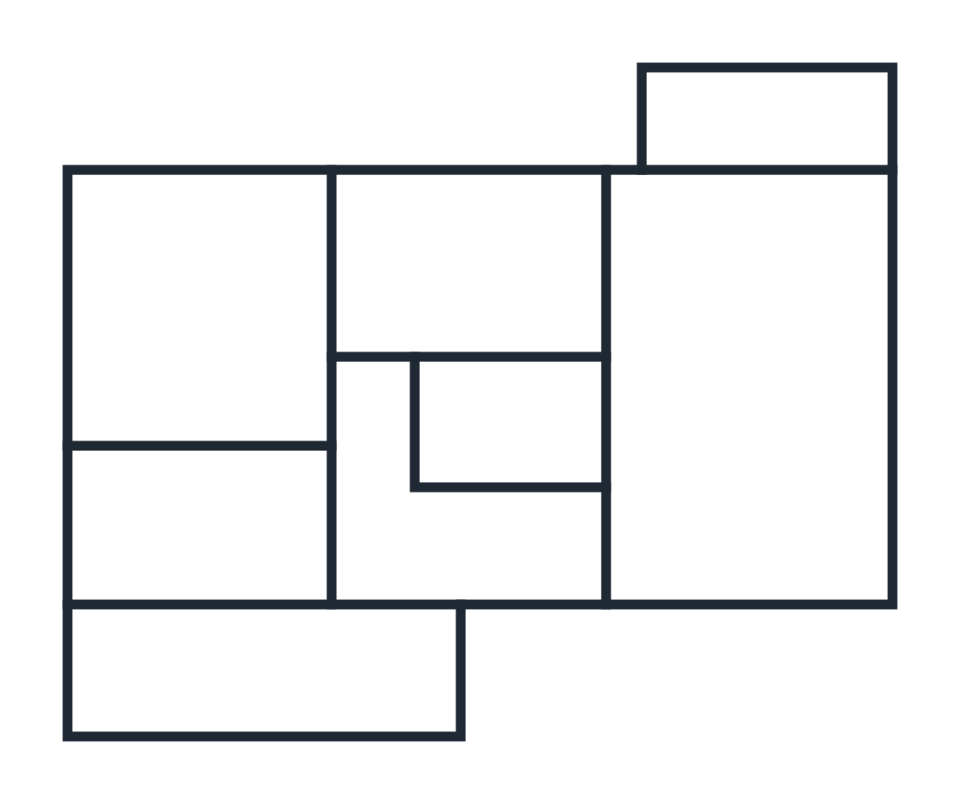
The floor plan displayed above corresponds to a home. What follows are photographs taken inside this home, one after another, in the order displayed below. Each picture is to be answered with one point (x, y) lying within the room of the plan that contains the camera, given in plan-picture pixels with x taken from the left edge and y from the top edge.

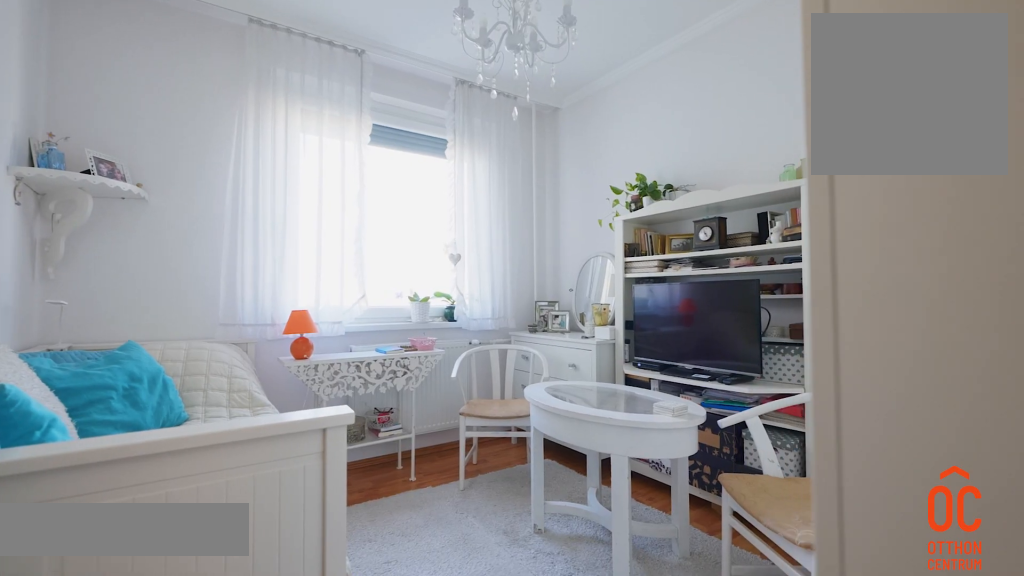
(211, 333)
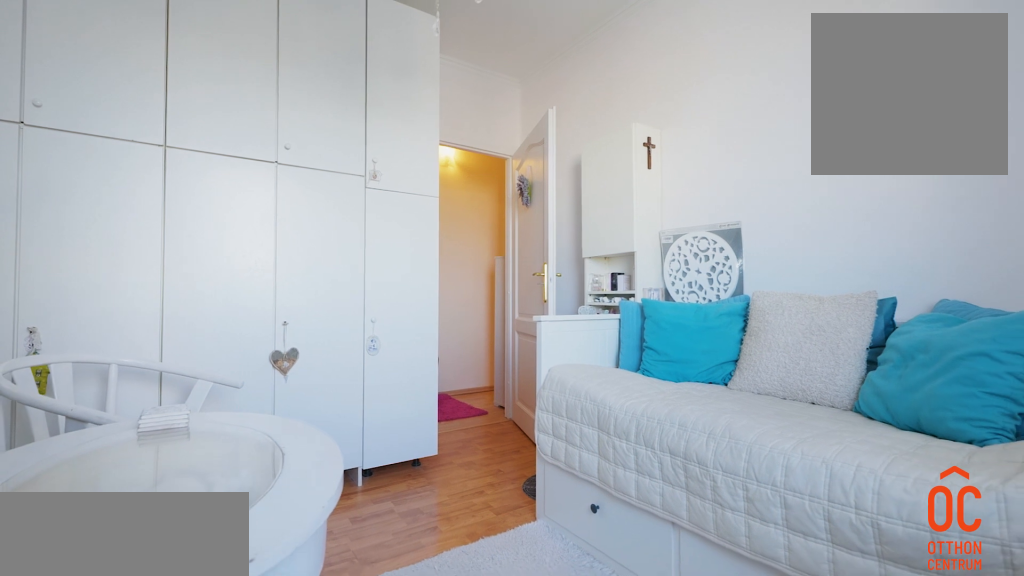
(211, 333)
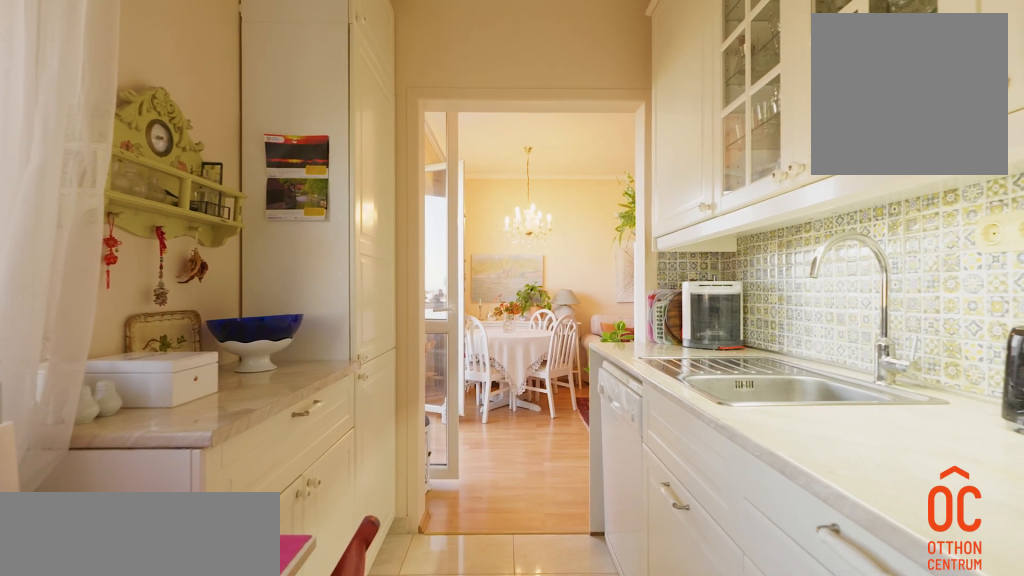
(451, 285)
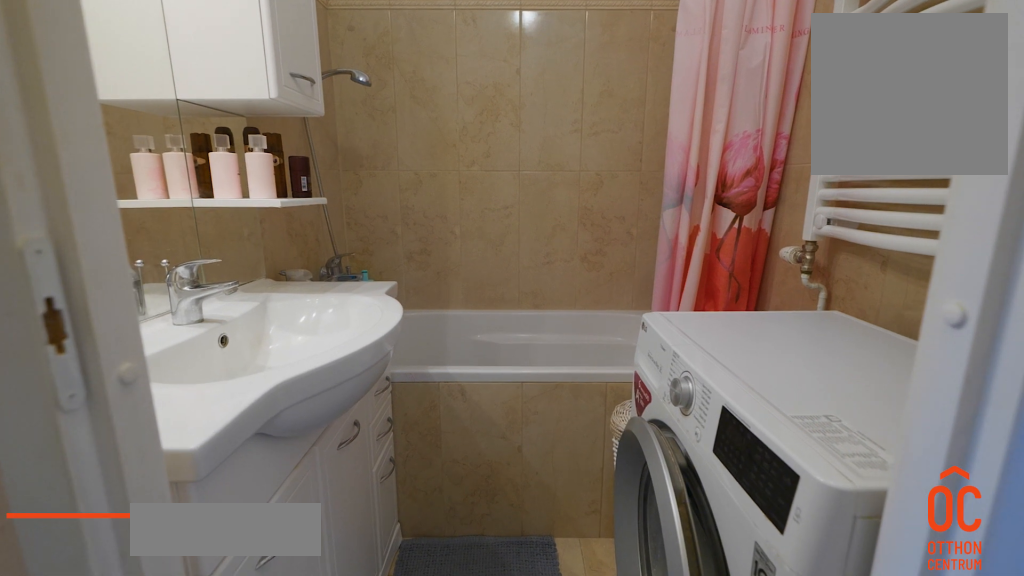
(531, 439)
